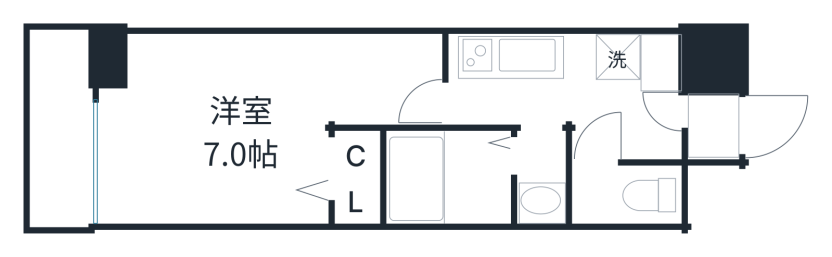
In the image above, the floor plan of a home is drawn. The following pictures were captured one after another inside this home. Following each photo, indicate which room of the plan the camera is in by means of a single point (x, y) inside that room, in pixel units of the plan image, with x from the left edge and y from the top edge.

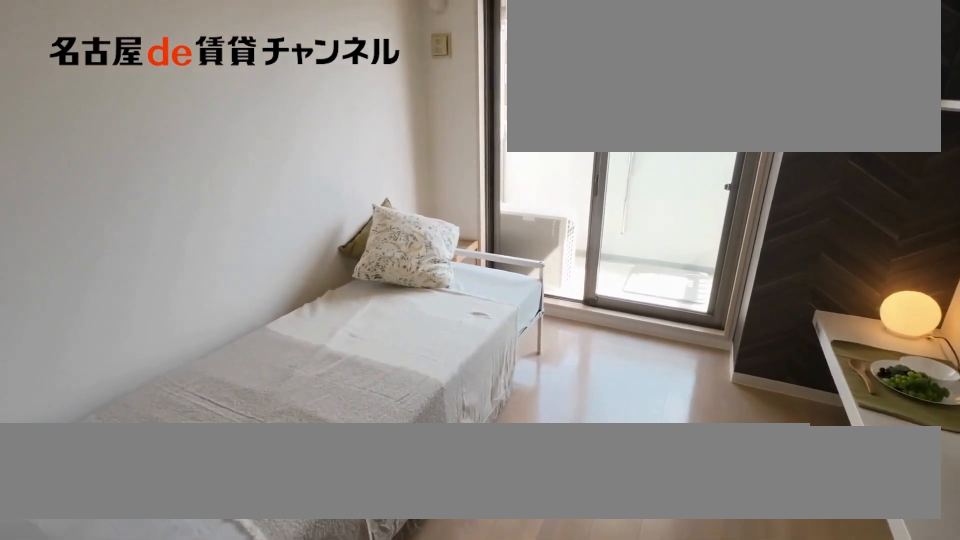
(246, 119)
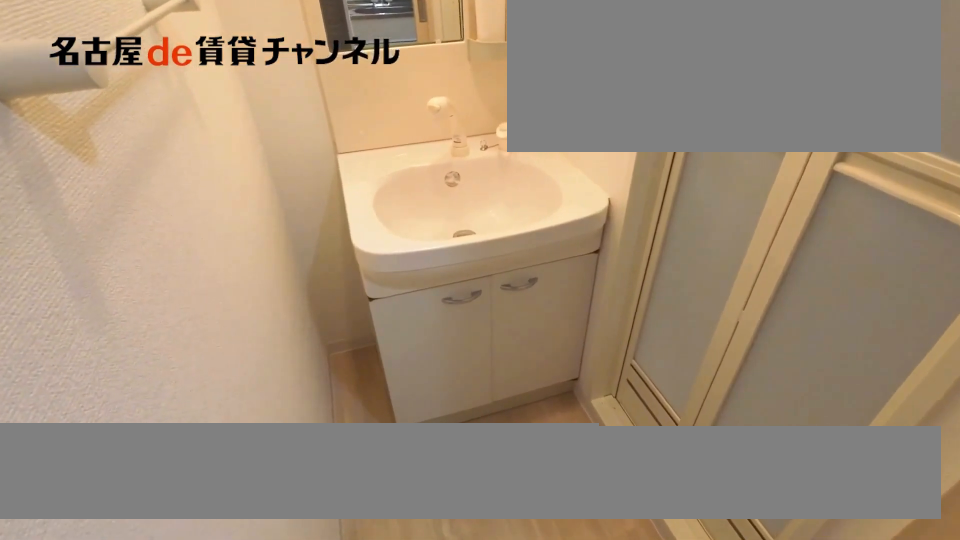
(550, 177)
